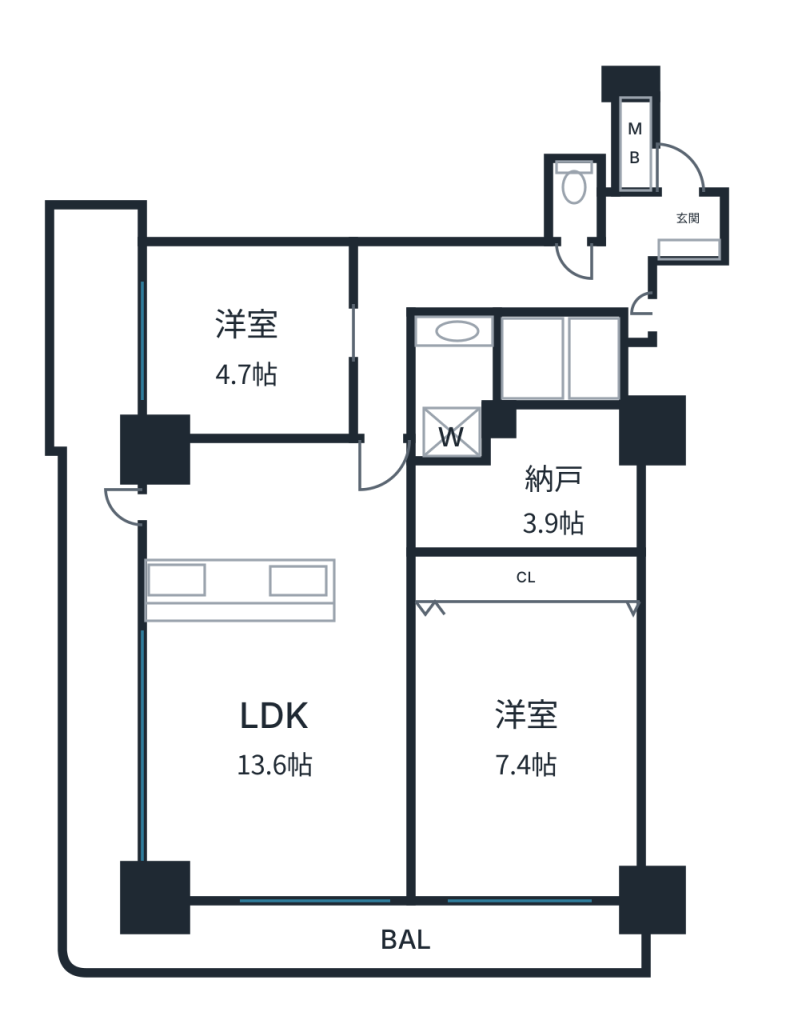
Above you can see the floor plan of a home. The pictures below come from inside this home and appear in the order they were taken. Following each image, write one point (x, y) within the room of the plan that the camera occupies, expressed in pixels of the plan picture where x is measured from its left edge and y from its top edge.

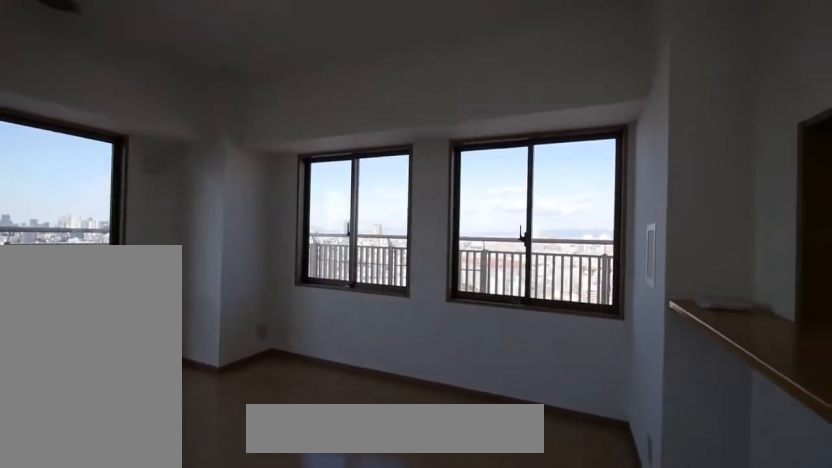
(278, 752)
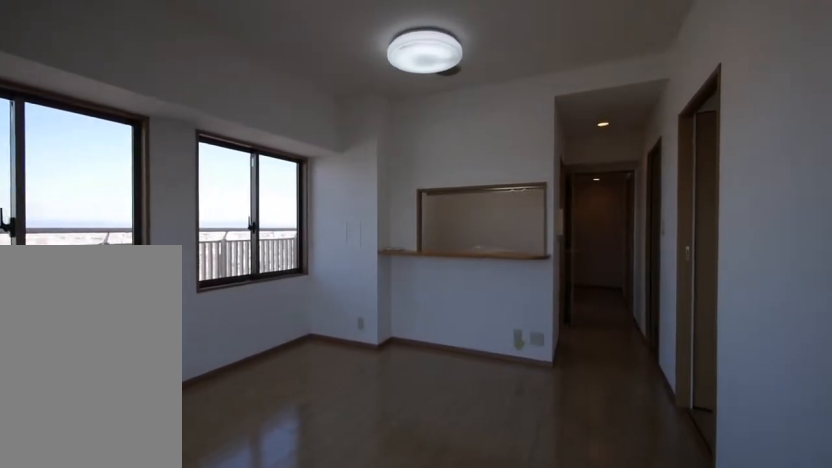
(278, 752)
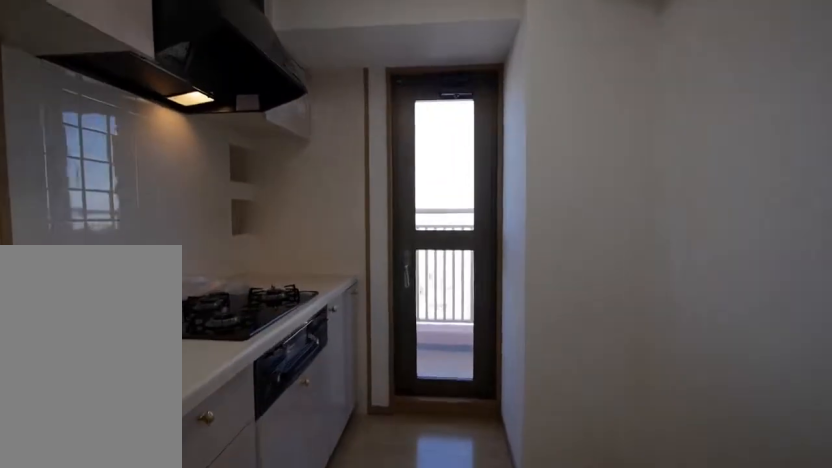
(278, 521)
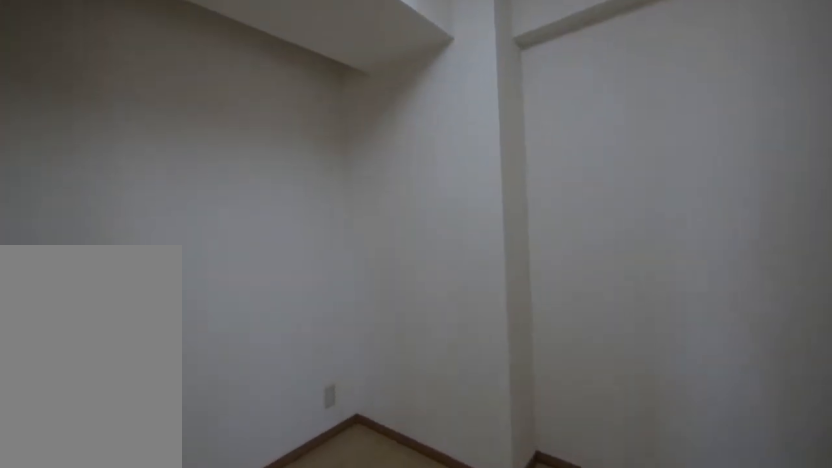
(503, 521)
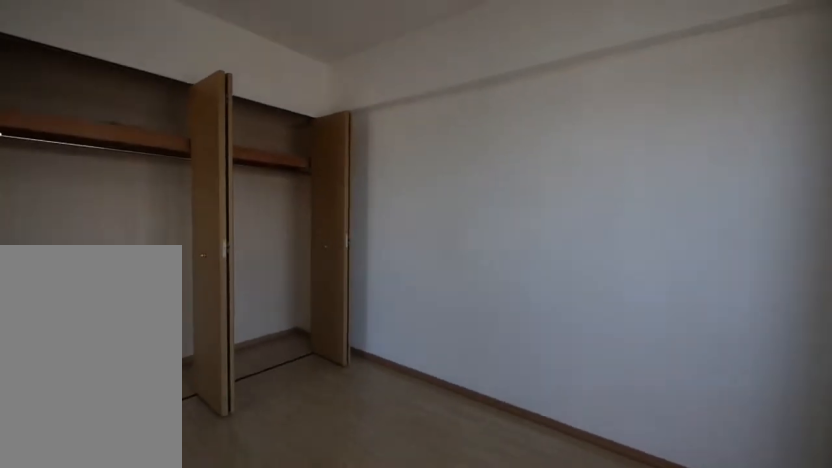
(504, 732)
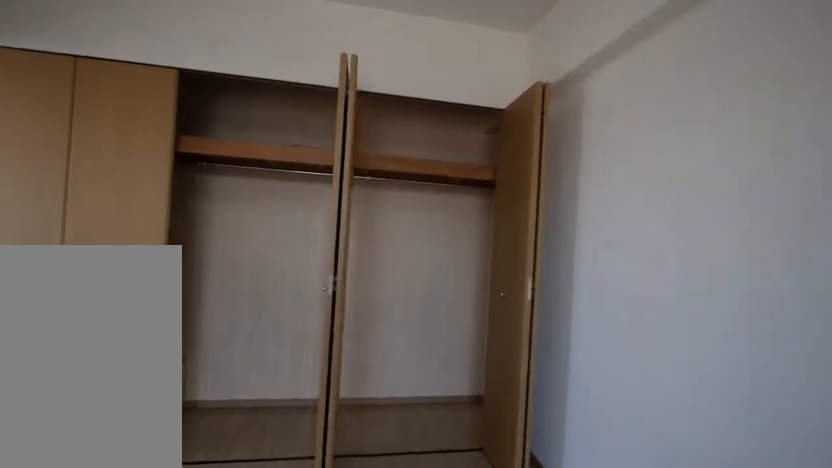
(504, 733)
